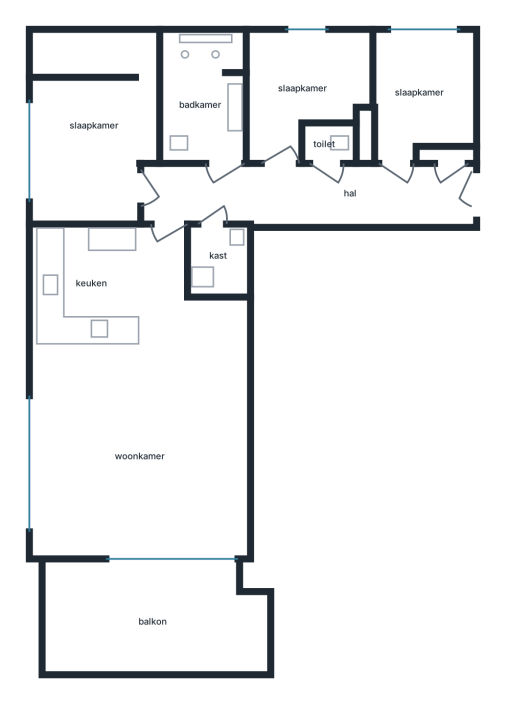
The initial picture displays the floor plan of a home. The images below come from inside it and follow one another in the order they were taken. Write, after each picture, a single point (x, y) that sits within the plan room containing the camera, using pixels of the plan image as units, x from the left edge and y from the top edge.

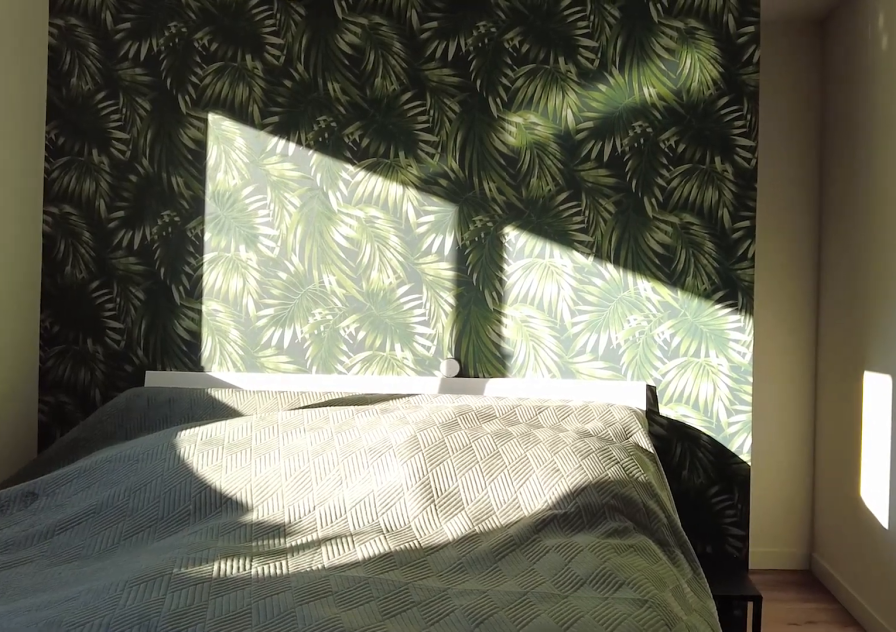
(93, 125)
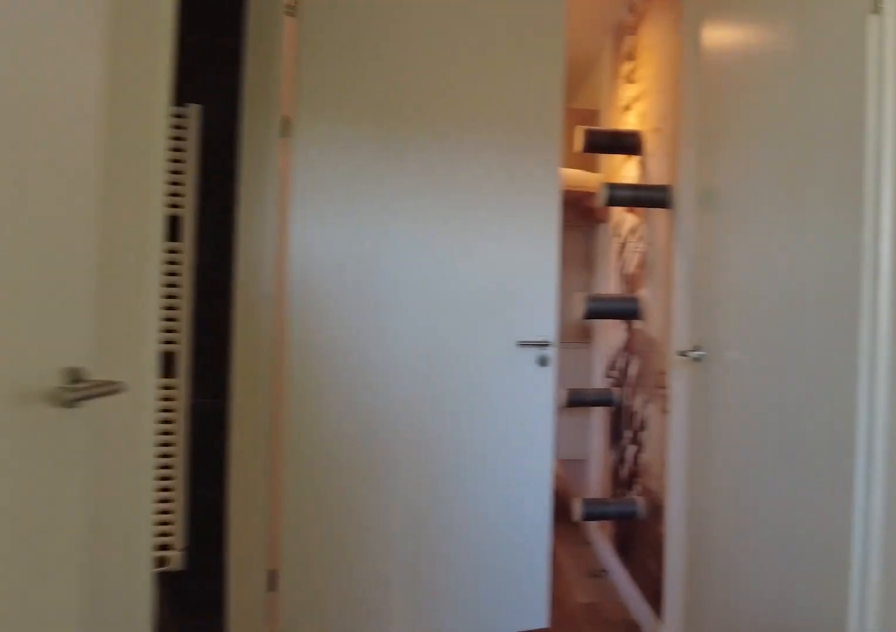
(307, 193)
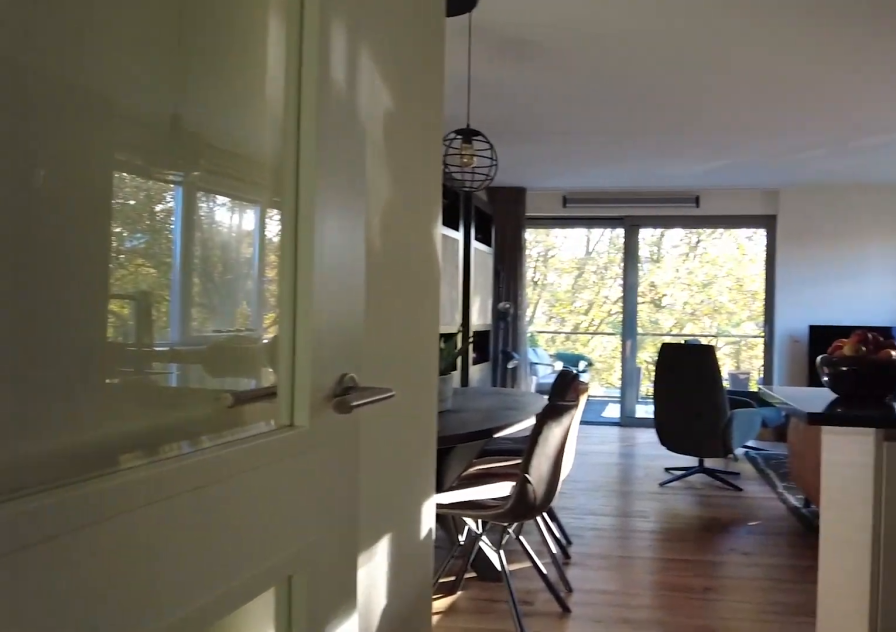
(135, 399)
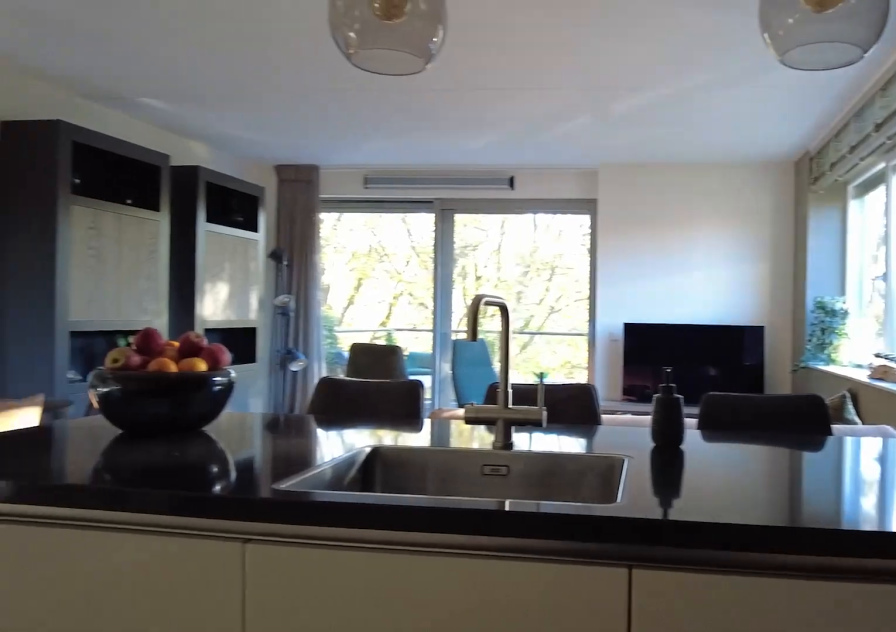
(135, 399)
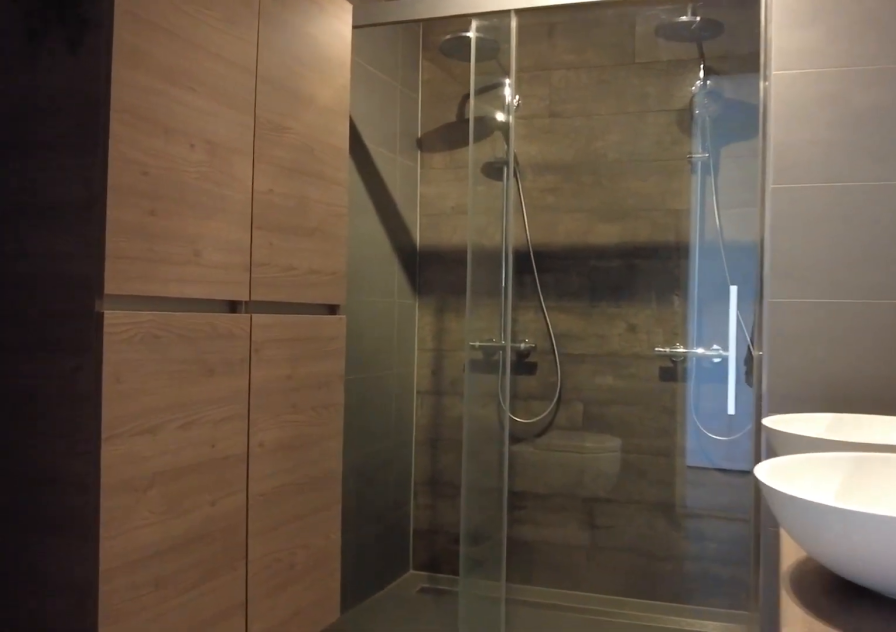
(203, 99)
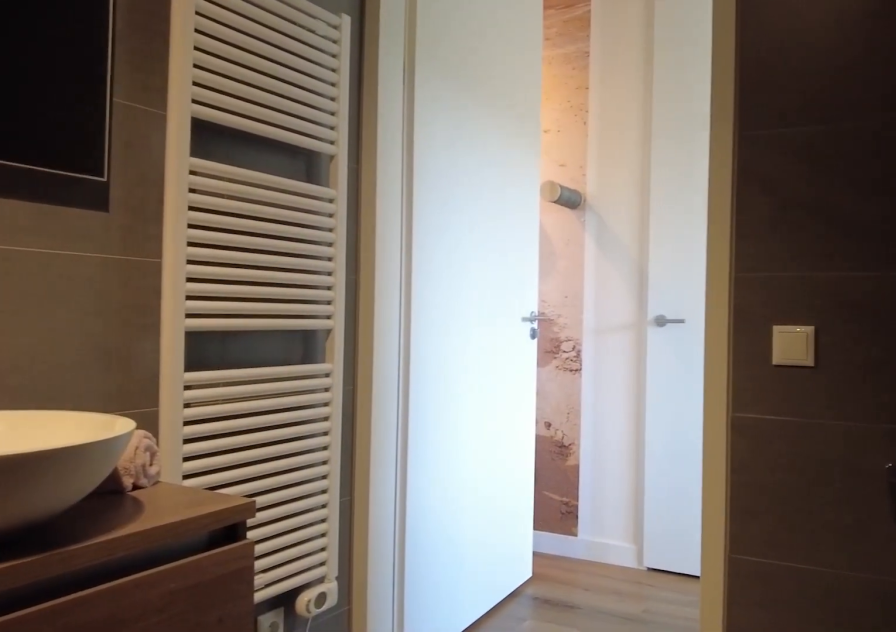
(203, 99)
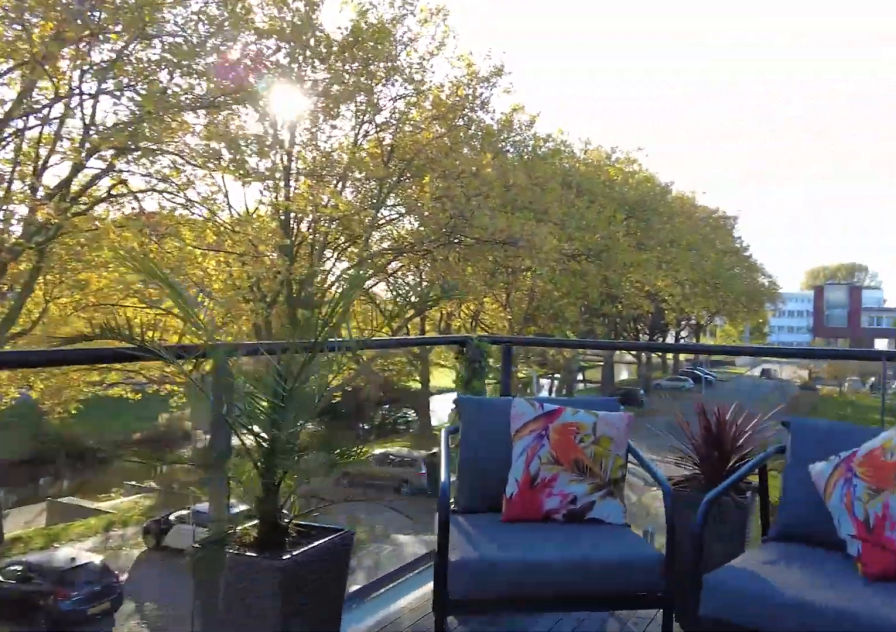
(153, 619)
